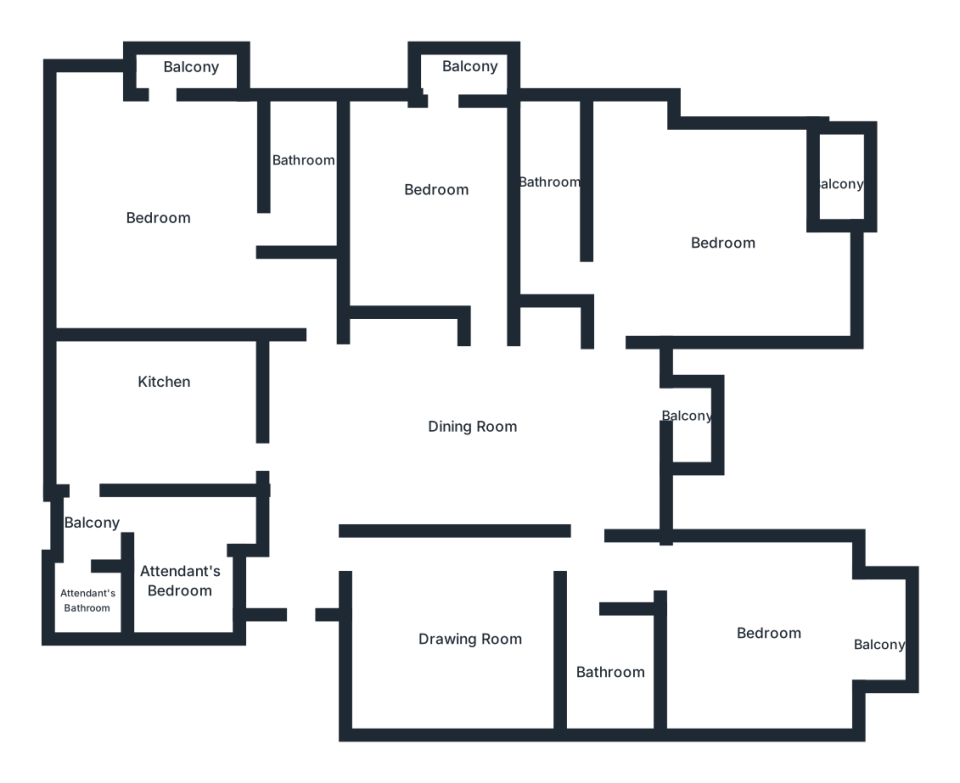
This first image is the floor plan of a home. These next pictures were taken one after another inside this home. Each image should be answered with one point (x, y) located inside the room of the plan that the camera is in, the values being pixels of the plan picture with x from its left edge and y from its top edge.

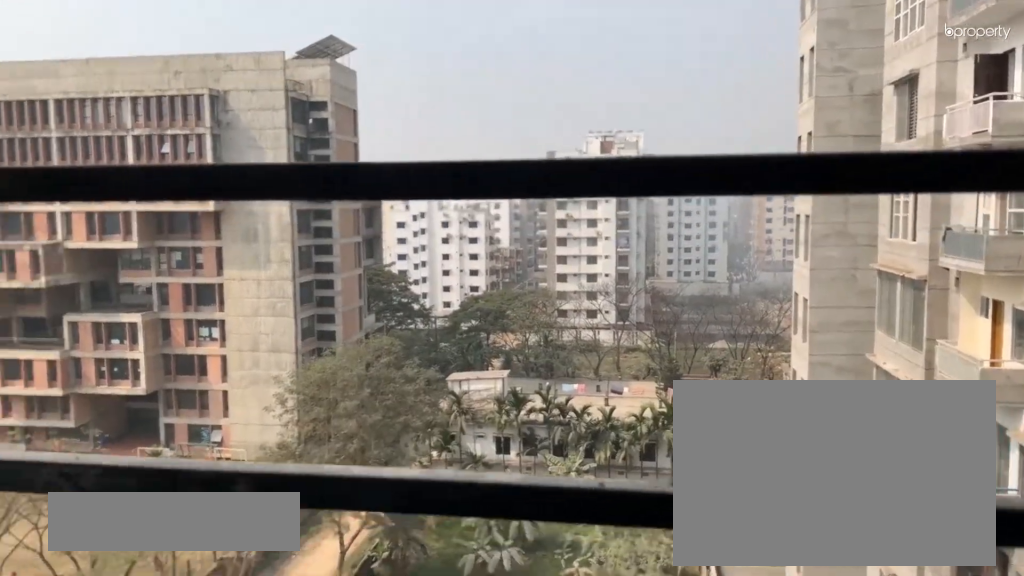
(176, 83)
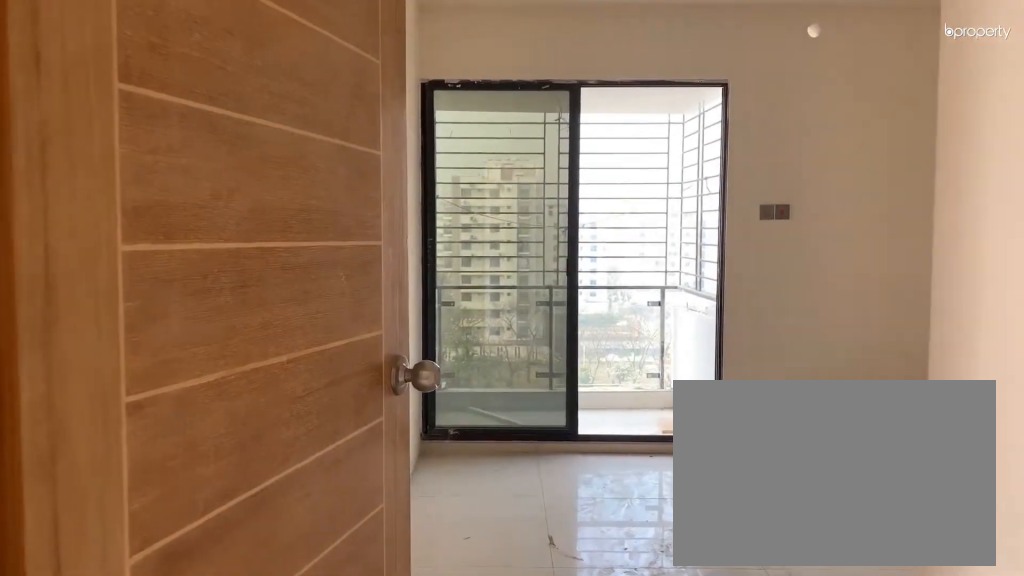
(473, 313)
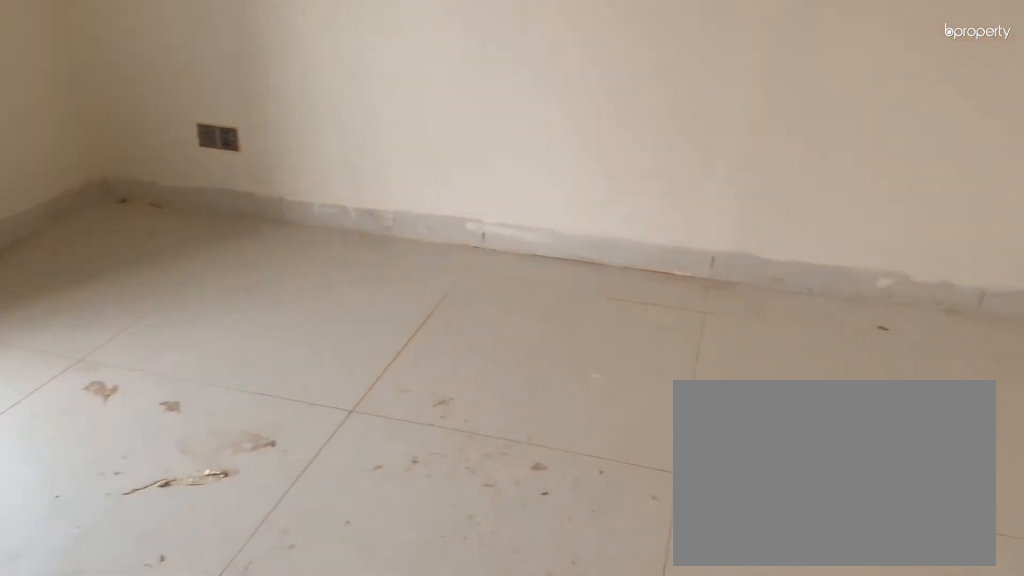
(436, 199)
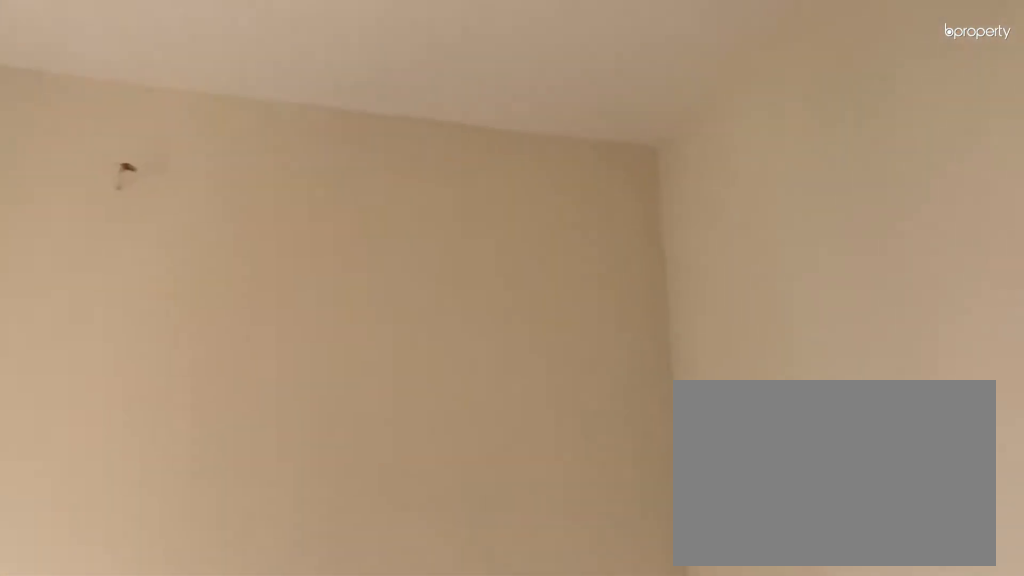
(436, 199)
